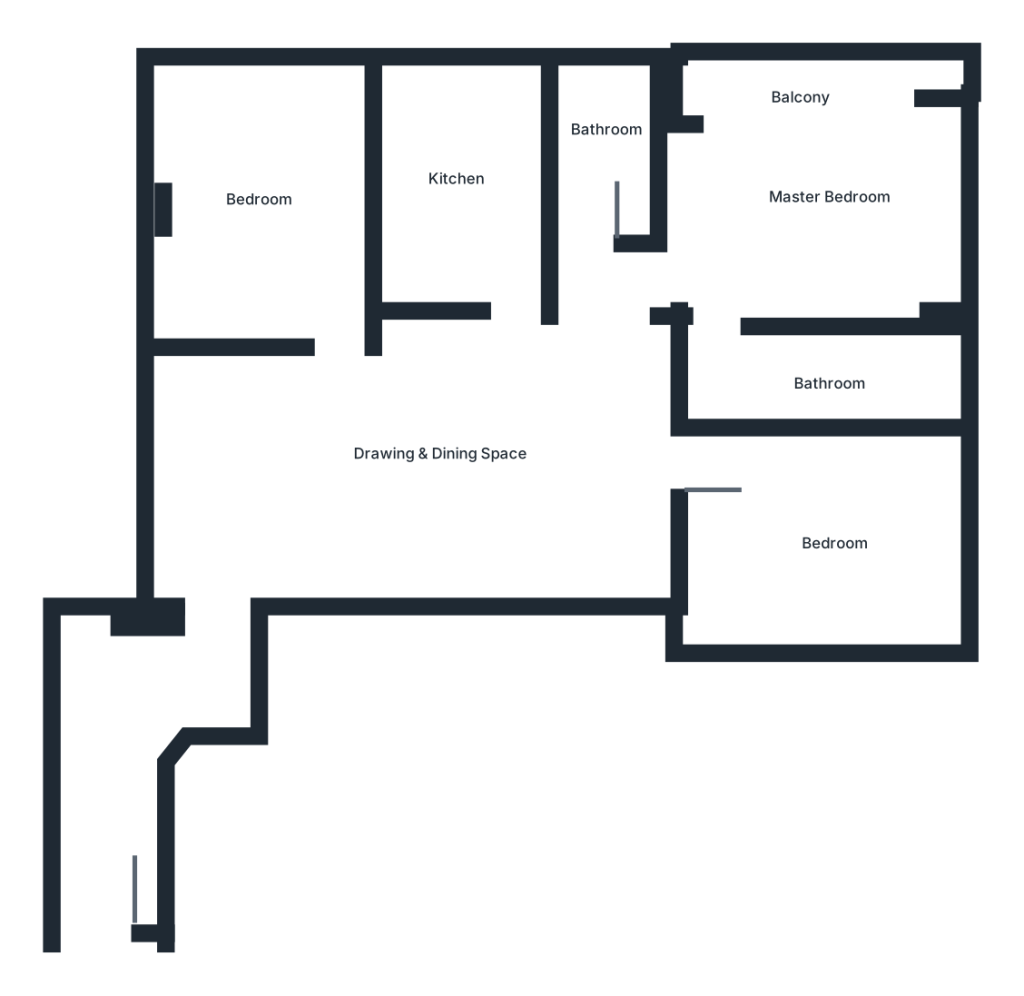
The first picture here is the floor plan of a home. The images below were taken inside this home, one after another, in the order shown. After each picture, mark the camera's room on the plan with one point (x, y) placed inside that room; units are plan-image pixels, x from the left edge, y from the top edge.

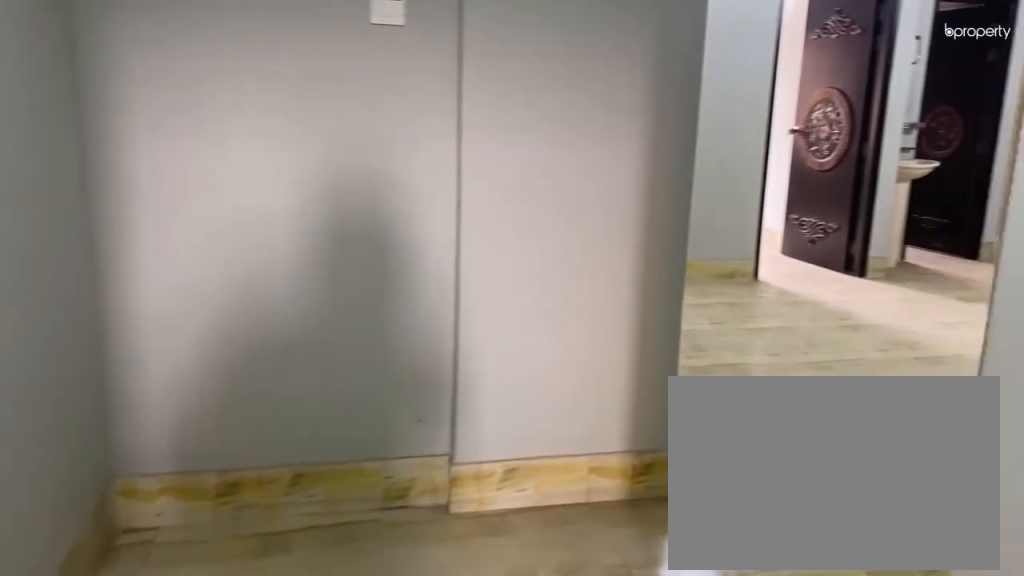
(104, 831)
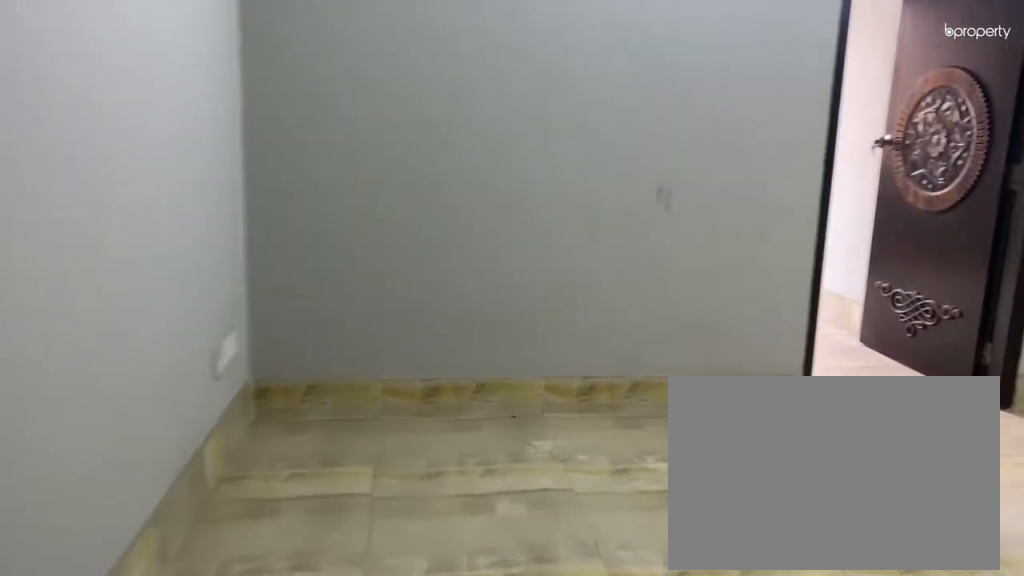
(261, 552)
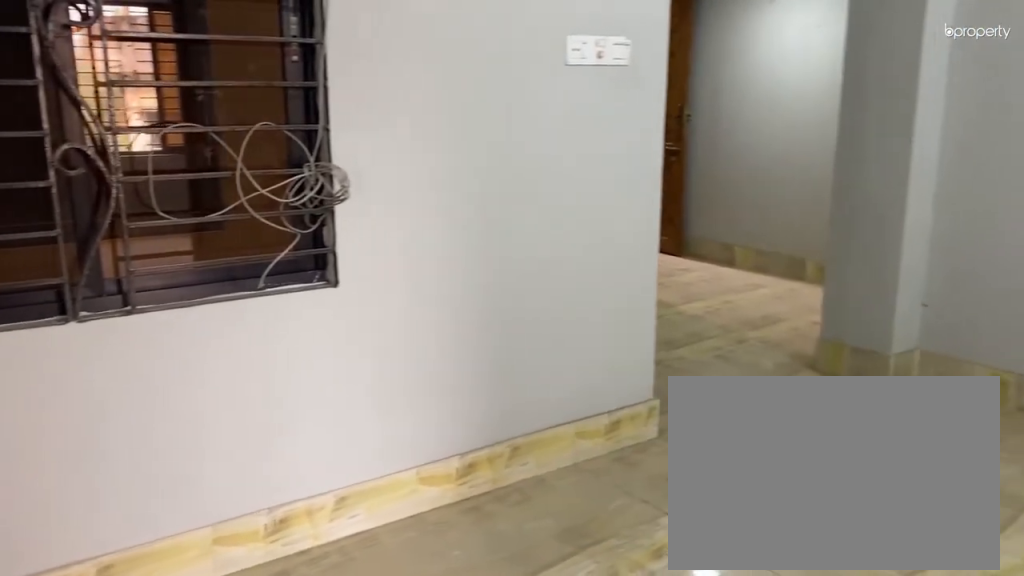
(432, 421)
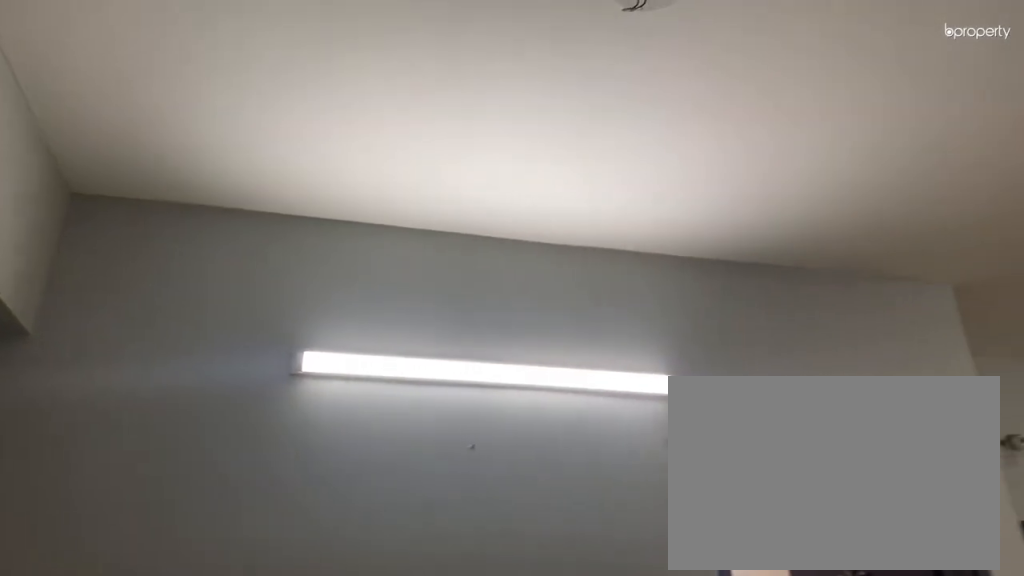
(434, 419)
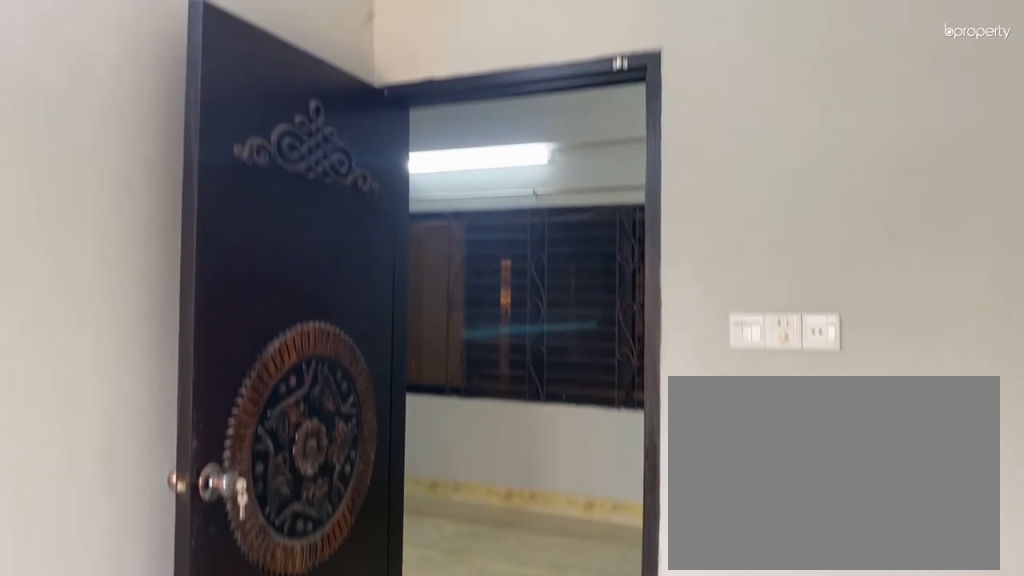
(247, 234)
